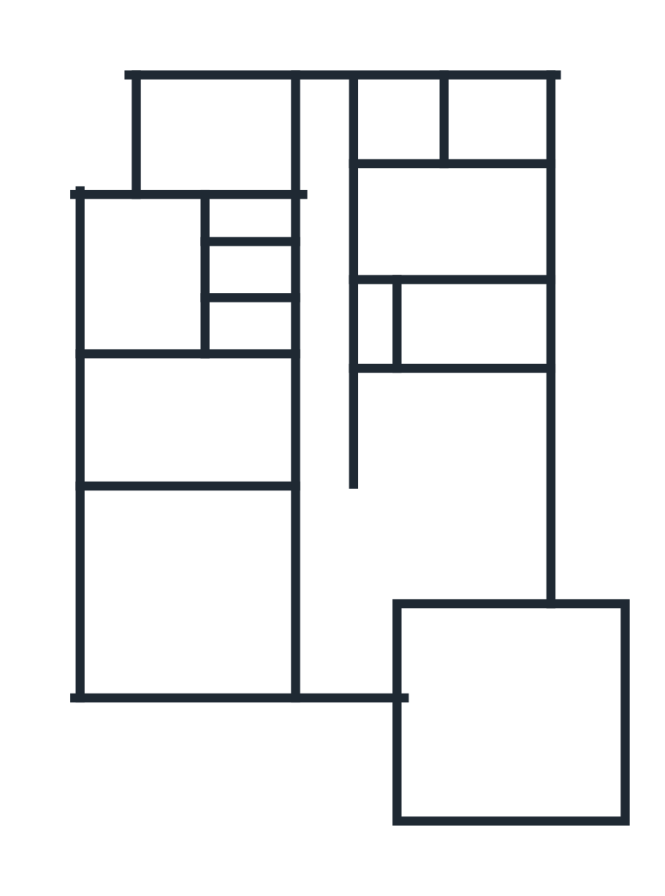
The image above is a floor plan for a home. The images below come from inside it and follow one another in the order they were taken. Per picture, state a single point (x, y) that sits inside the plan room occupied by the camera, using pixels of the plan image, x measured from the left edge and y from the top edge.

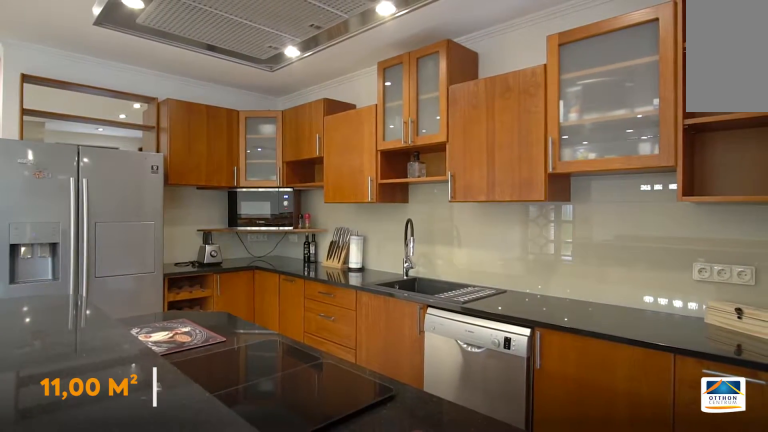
(458, 422)
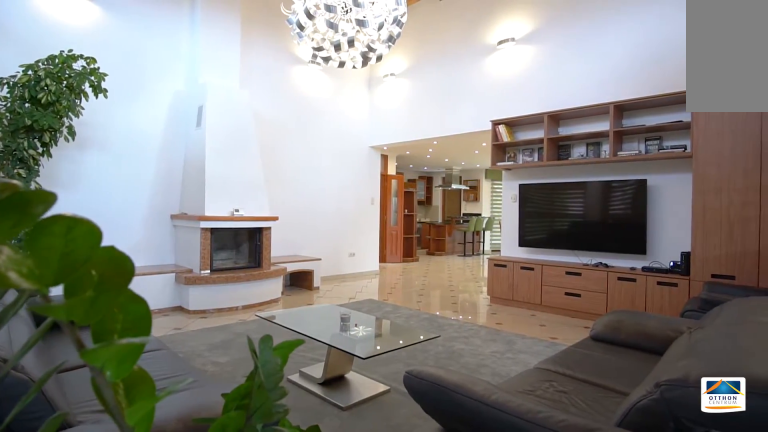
(194, 593)
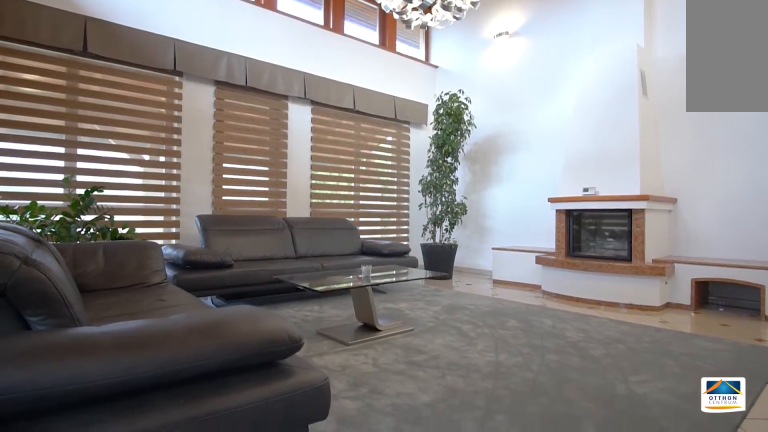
(194, 592)
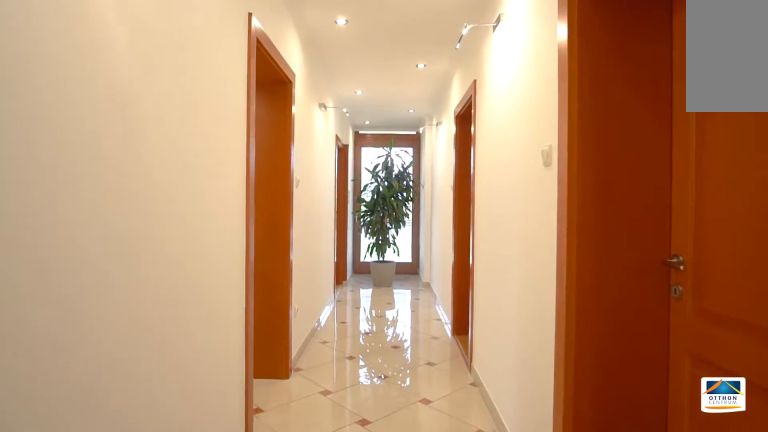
(333, 372)
